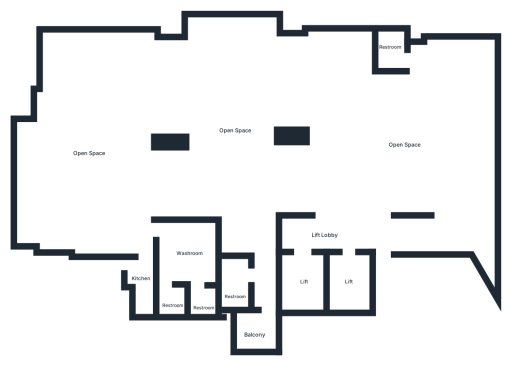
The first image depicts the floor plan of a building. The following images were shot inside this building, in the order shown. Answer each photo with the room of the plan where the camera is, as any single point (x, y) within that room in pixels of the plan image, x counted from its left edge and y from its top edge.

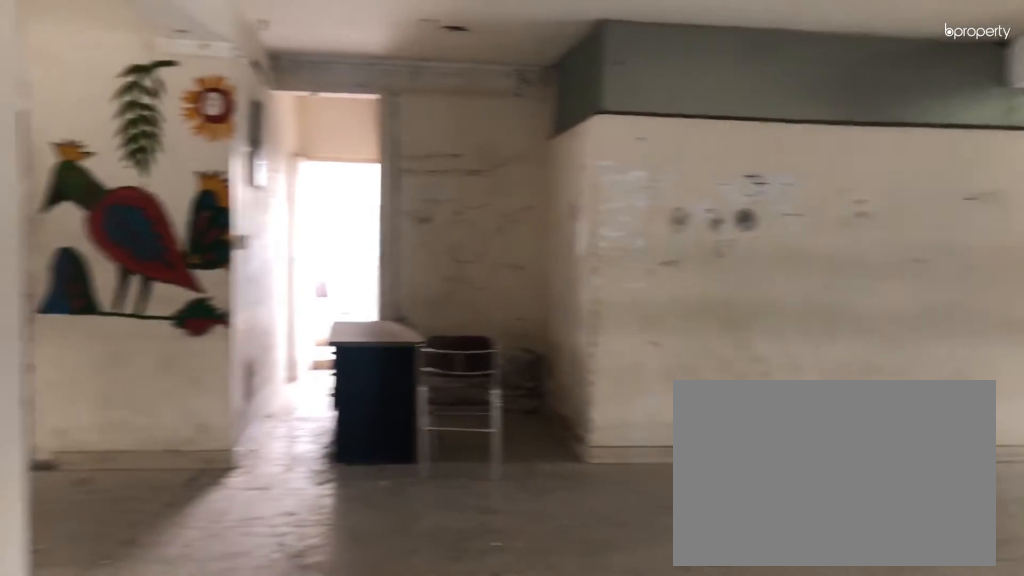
(234, 144)
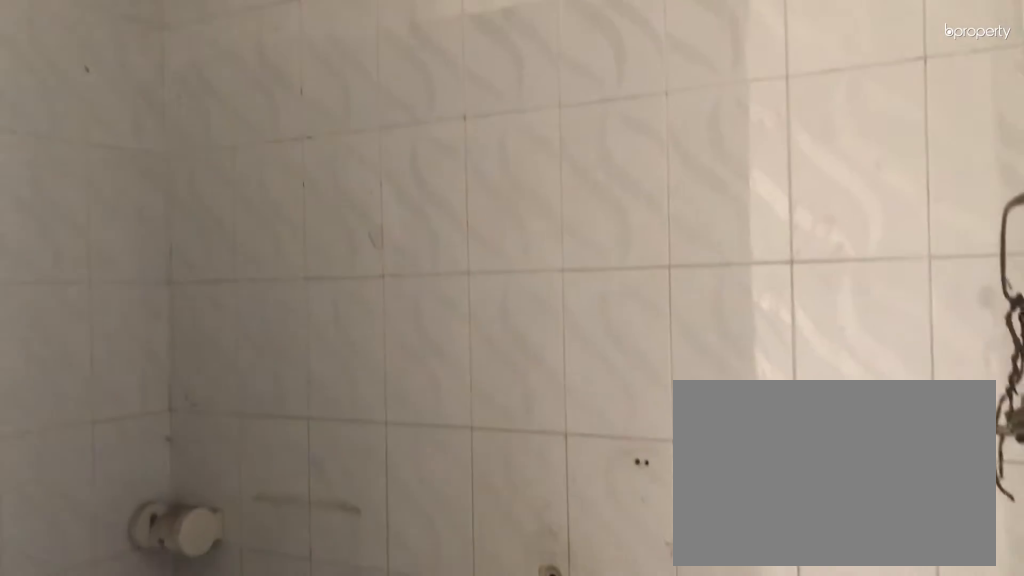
(234, 285)
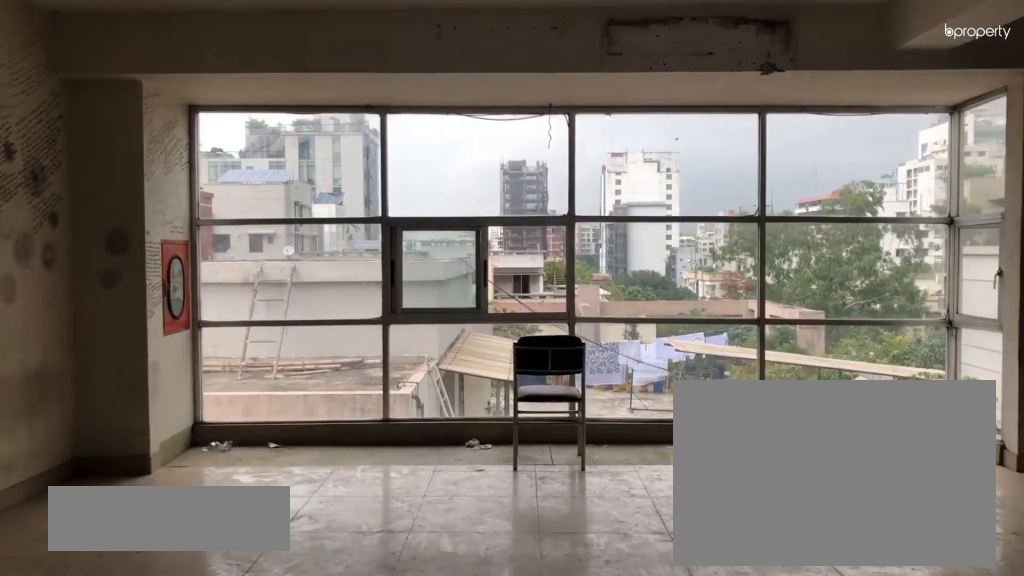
(98, 179)
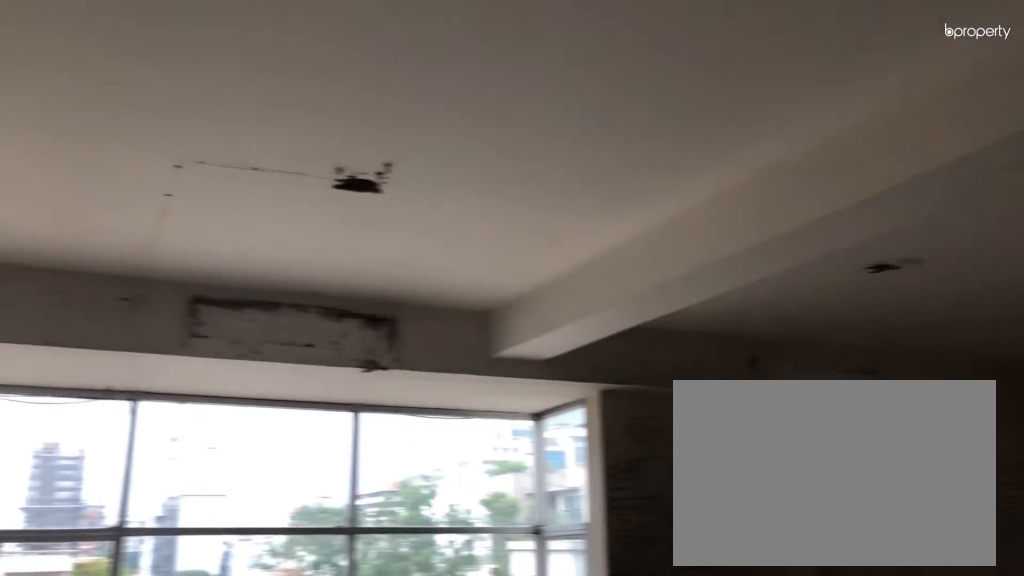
(82, 174)
